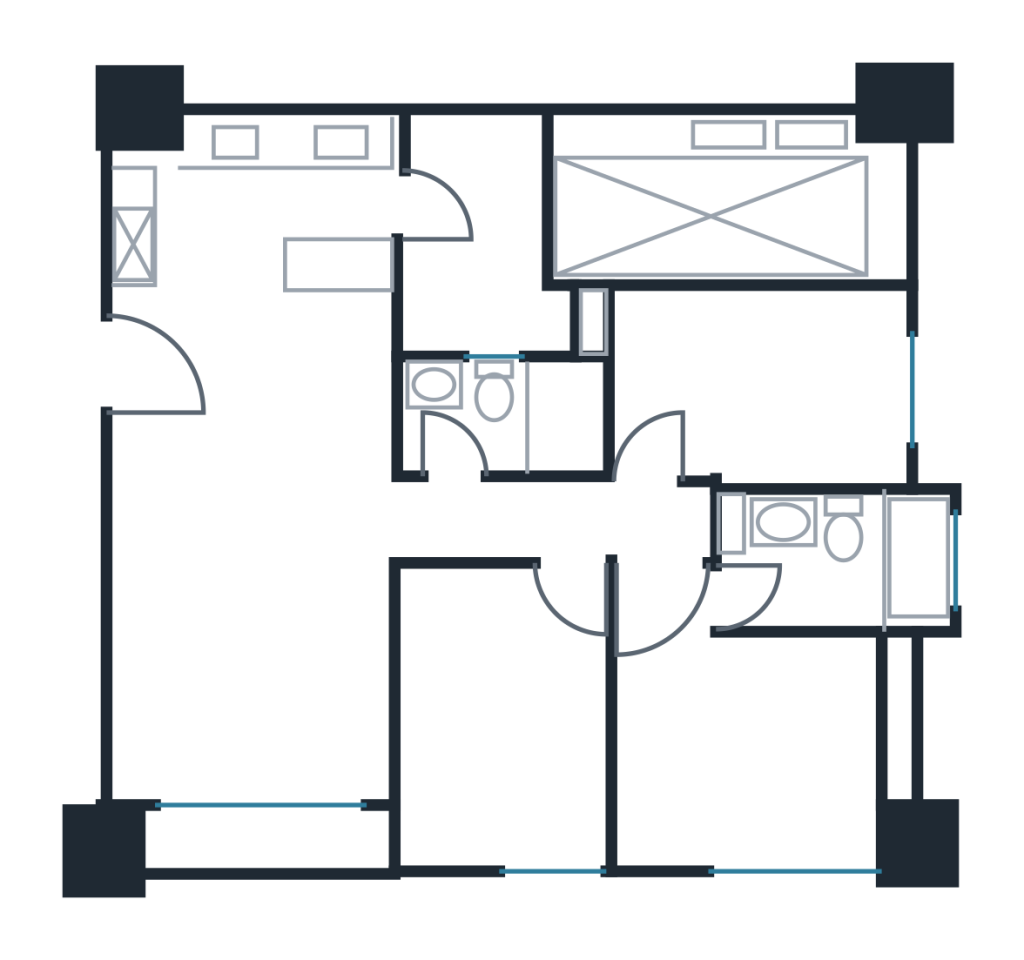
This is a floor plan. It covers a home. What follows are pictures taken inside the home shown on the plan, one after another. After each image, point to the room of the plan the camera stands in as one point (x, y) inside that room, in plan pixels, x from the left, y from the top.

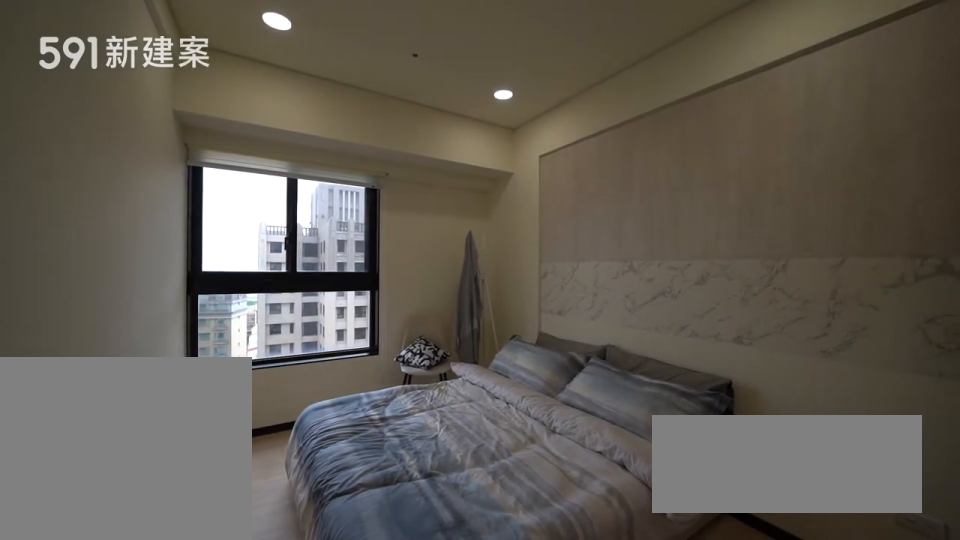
(503, 719)
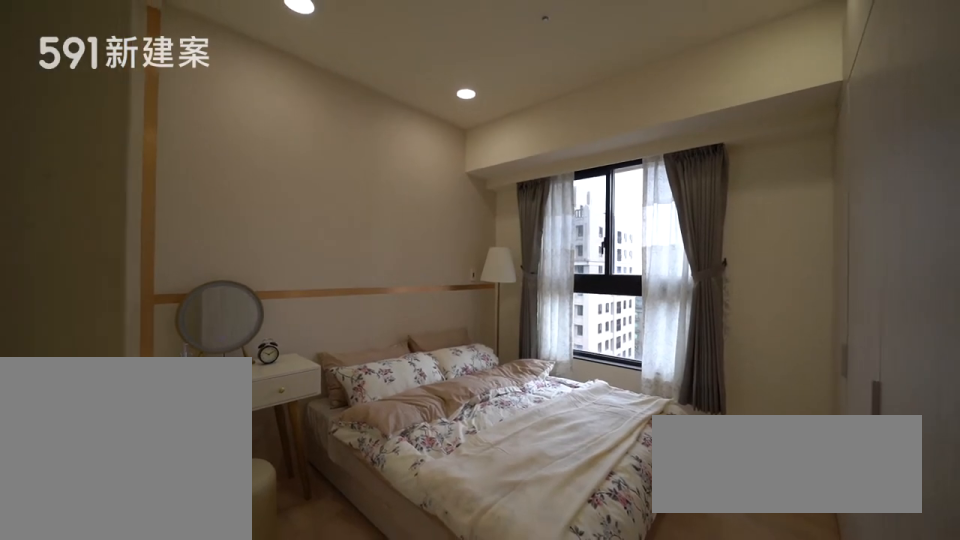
(741, 735)
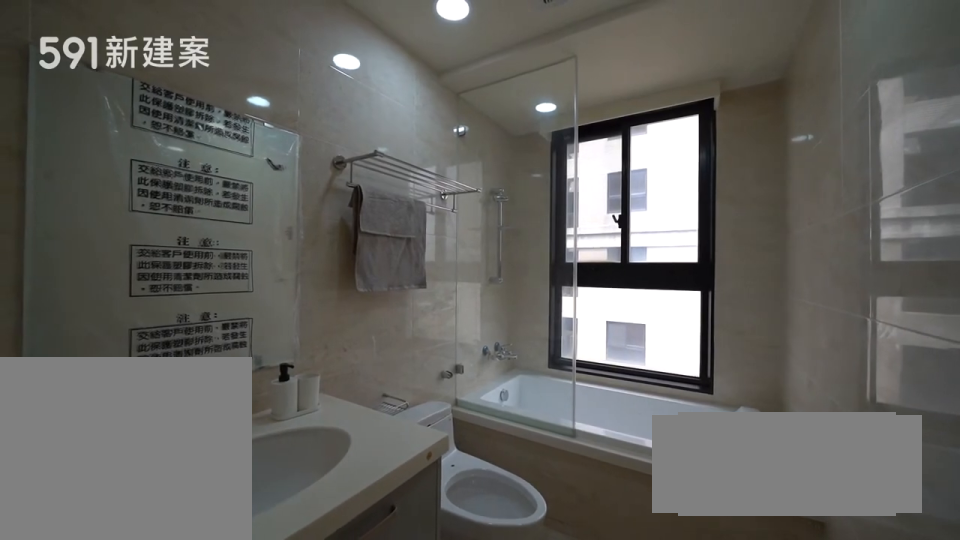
(844, 561)
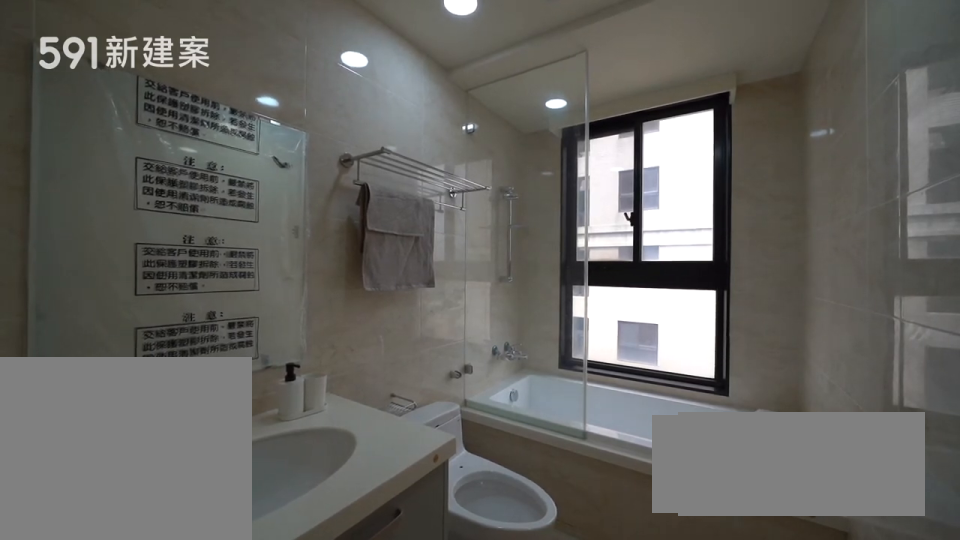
(844, 561)
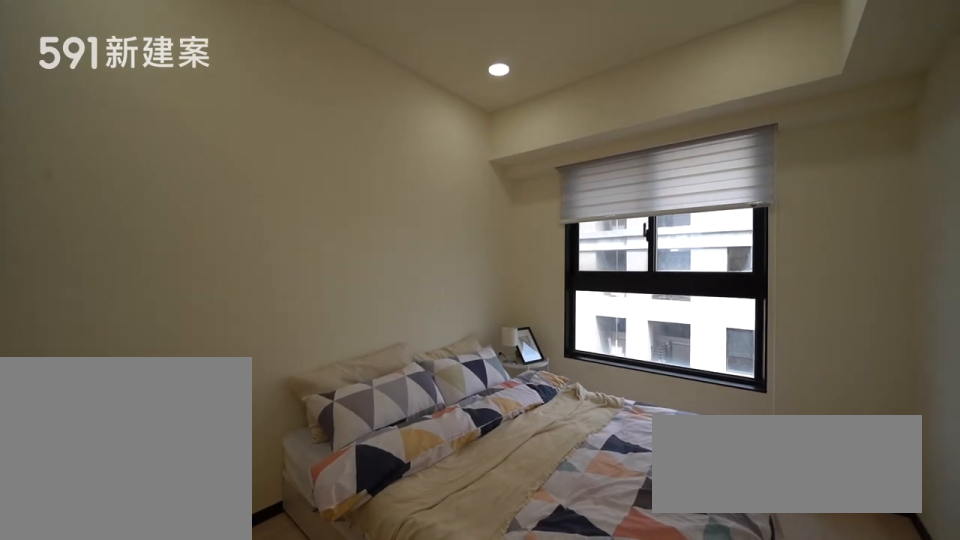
(763, 387)
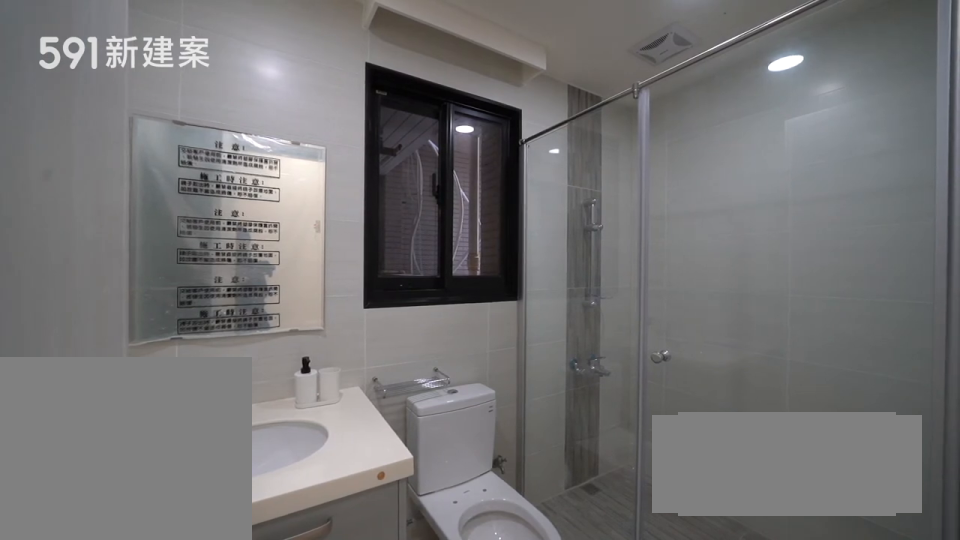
(509, 415)
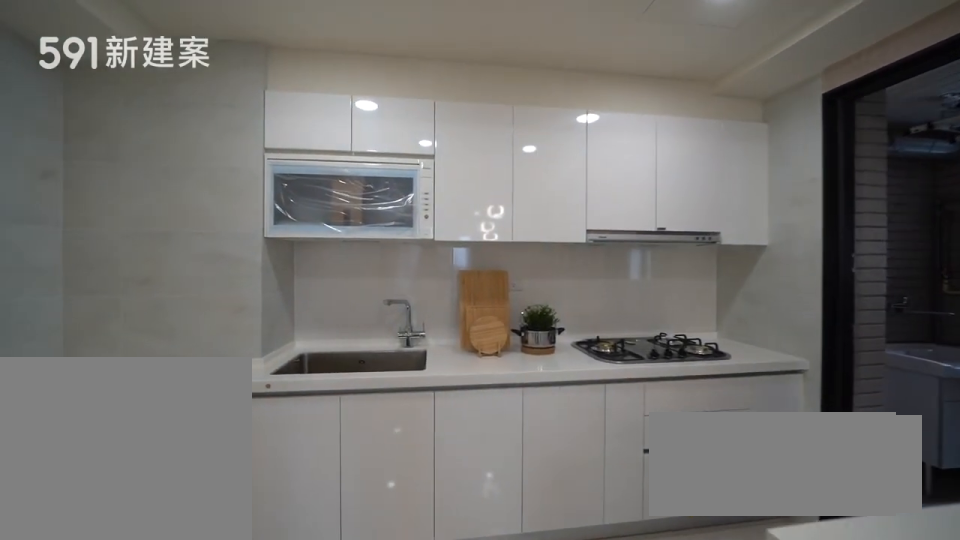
(260, 207)
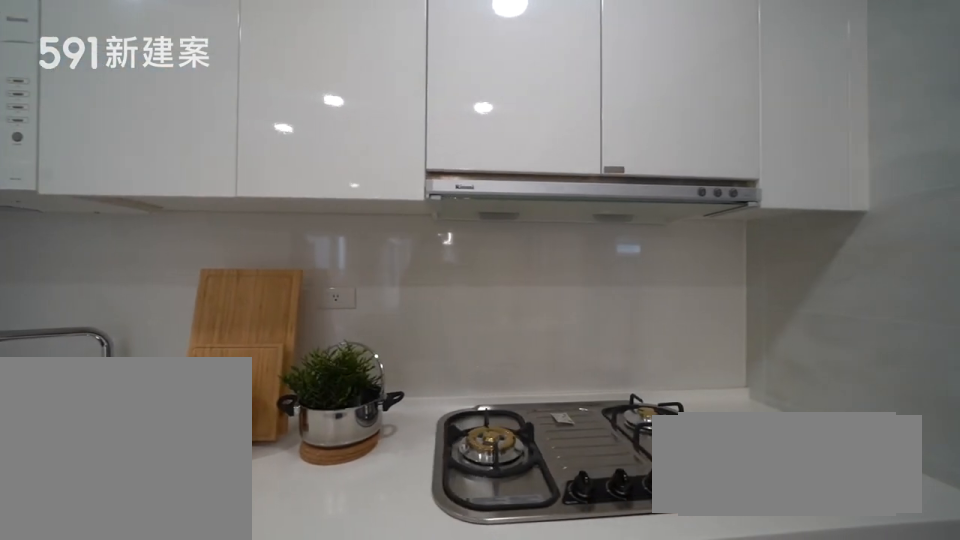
(260, 207)
